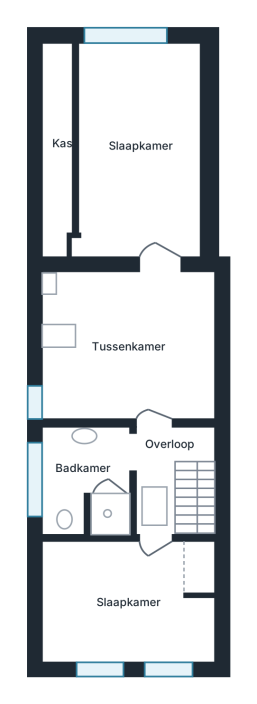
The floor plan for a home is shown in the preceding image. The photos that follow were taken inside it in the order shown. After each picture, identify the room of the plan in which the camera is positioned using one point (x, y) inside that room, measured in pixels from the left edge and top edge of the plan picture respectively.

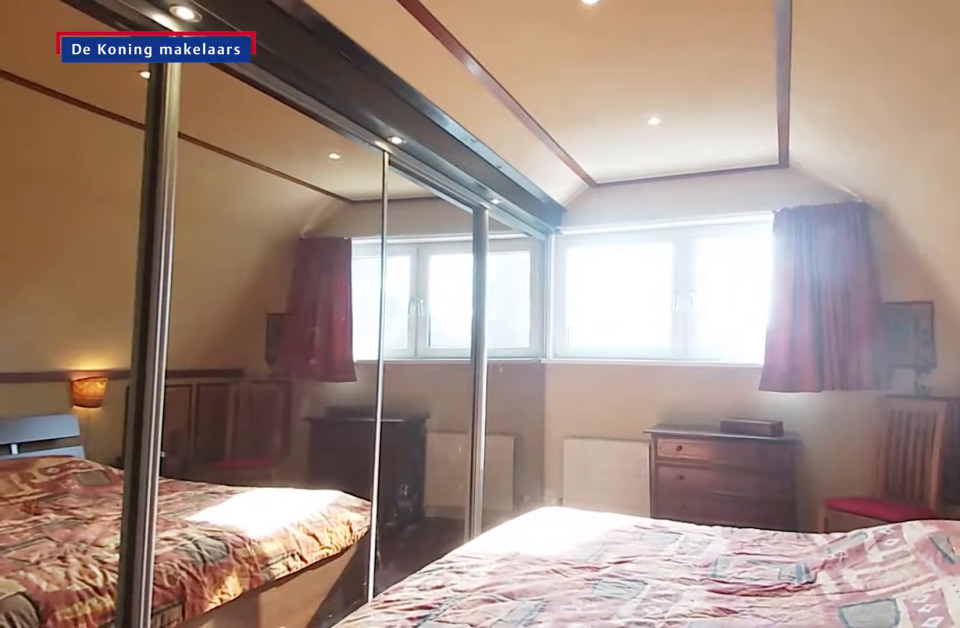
(134, 247)
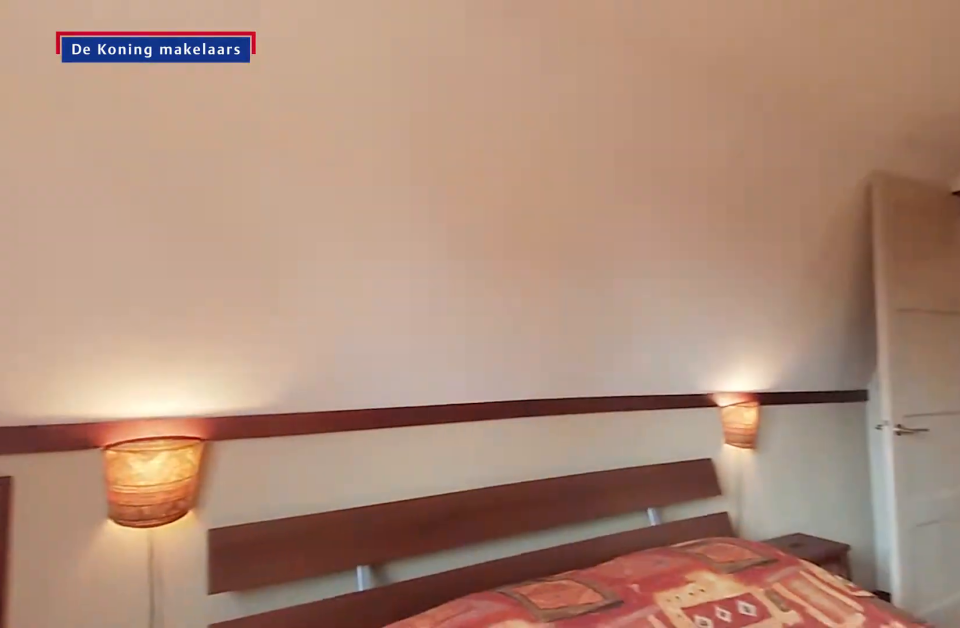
(134, 247)
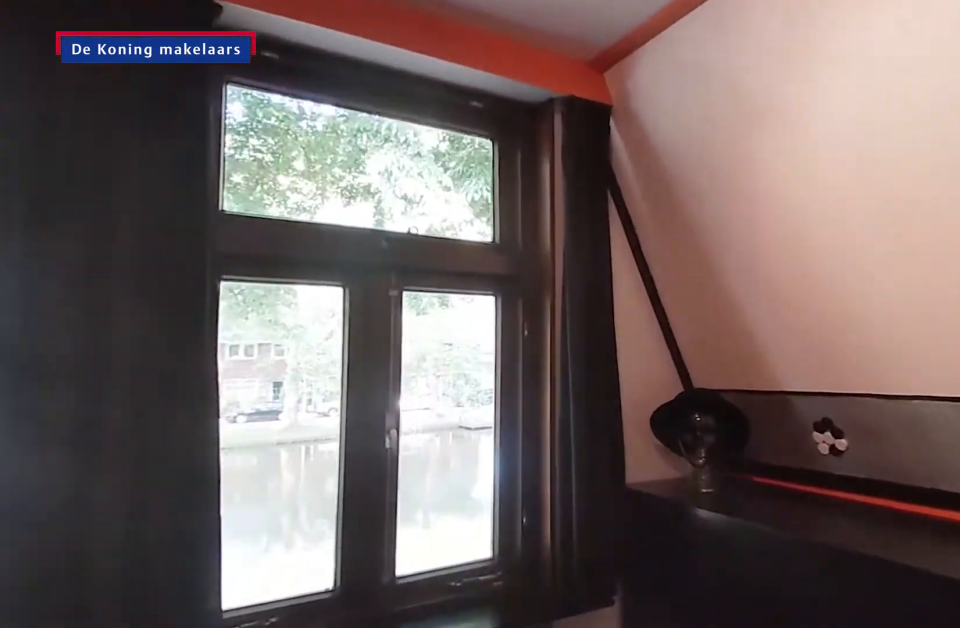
(128, 601)
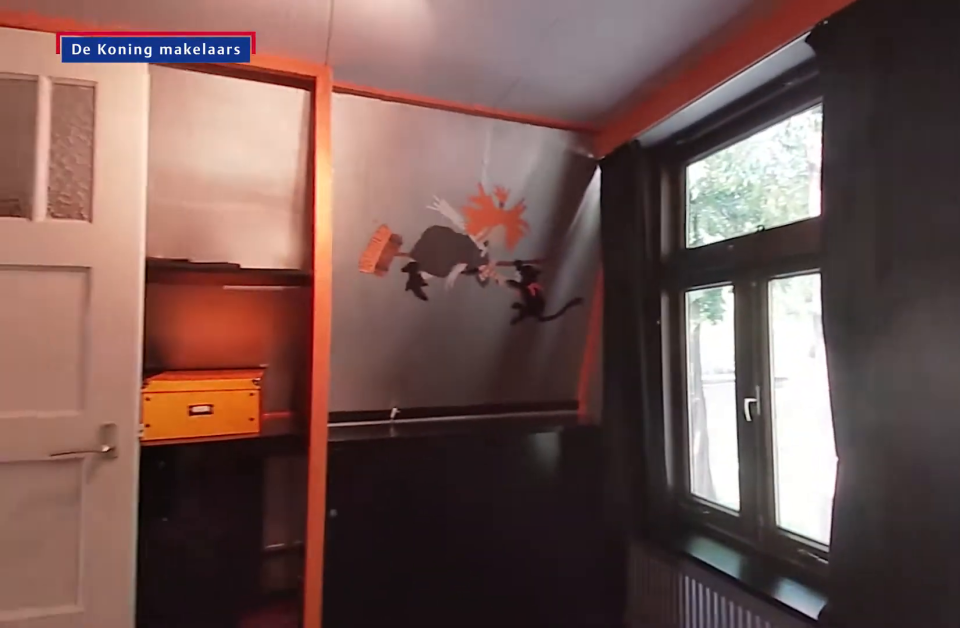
(128, 601)
